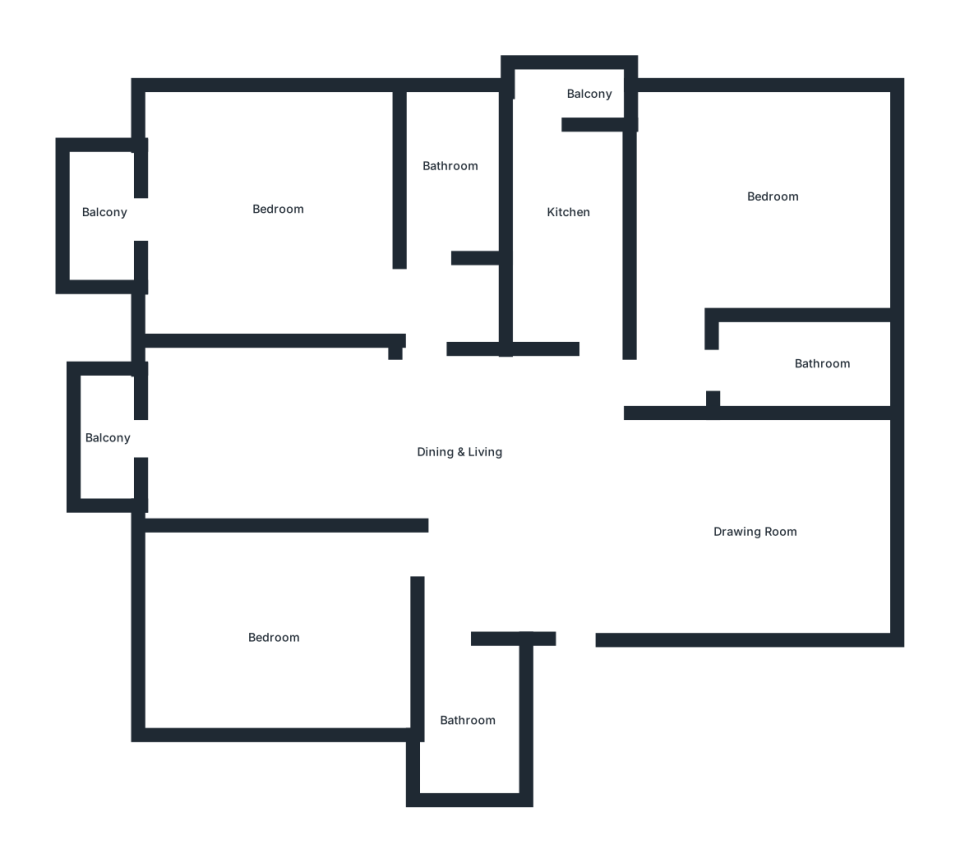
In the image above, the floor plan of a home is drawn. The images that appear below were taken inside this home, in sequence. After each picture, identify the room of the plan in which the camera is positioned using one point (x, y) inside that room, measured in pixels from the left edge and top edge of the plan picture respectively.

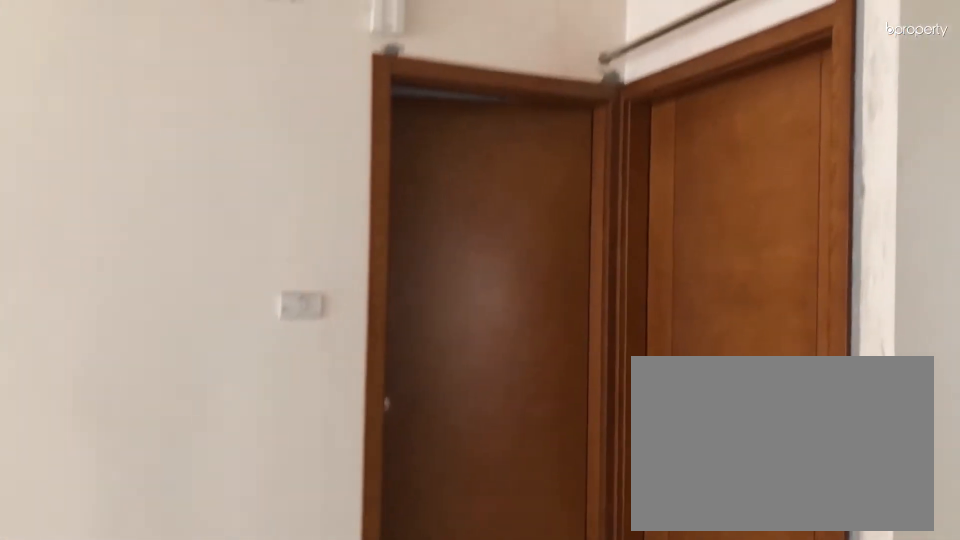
(514, 484)
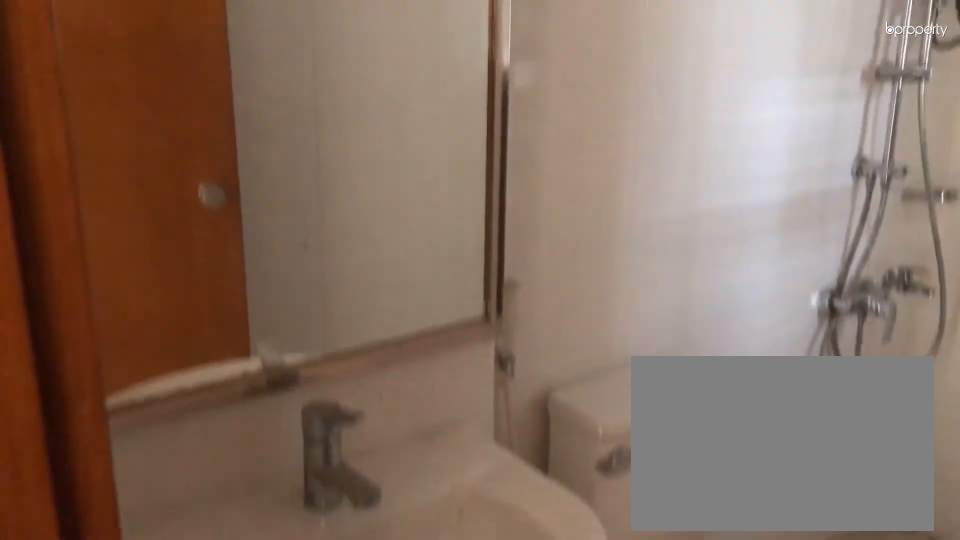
(463, 722)
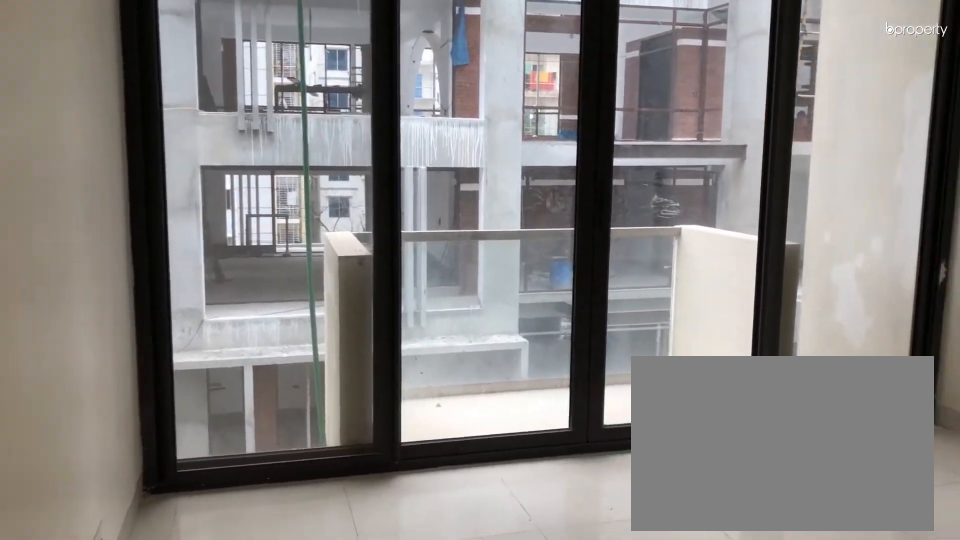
(271, 213)
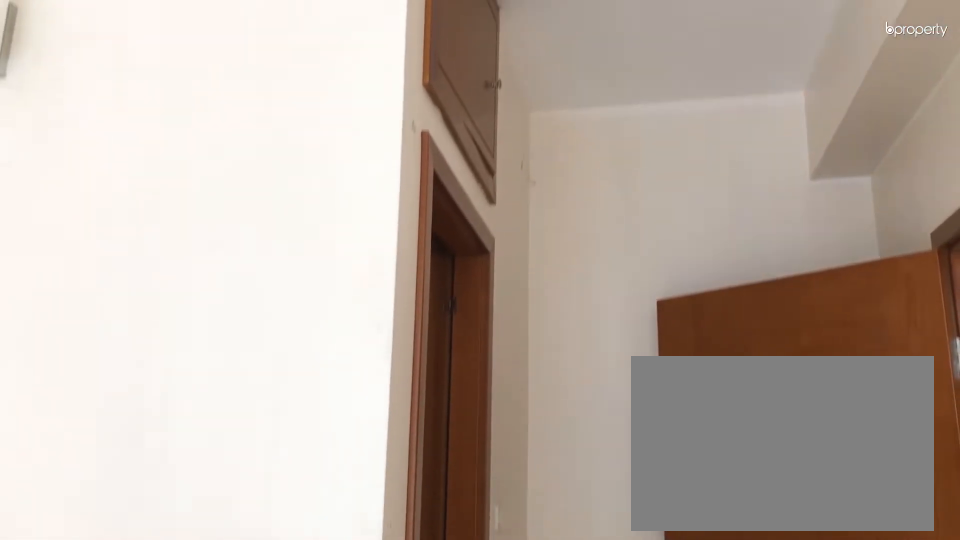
(271, 213)
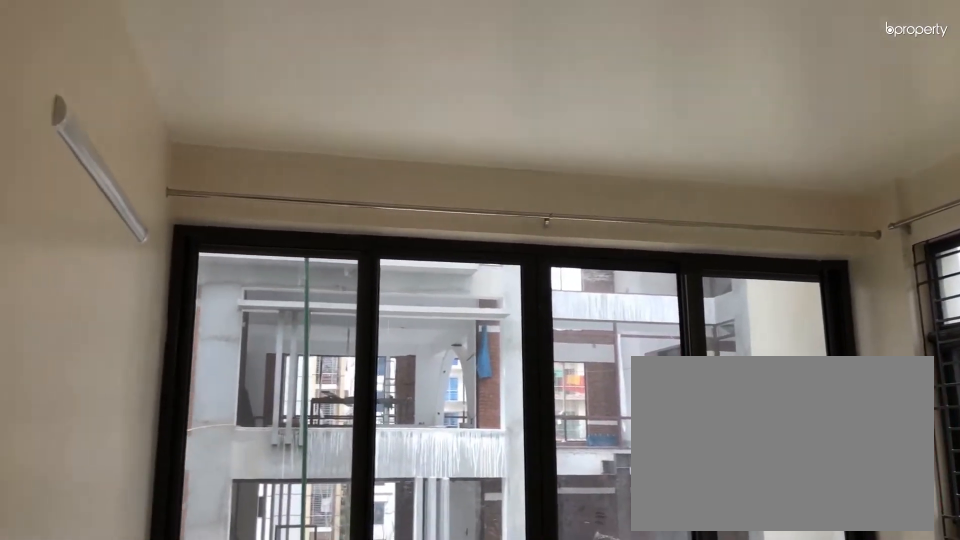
(271, 213)
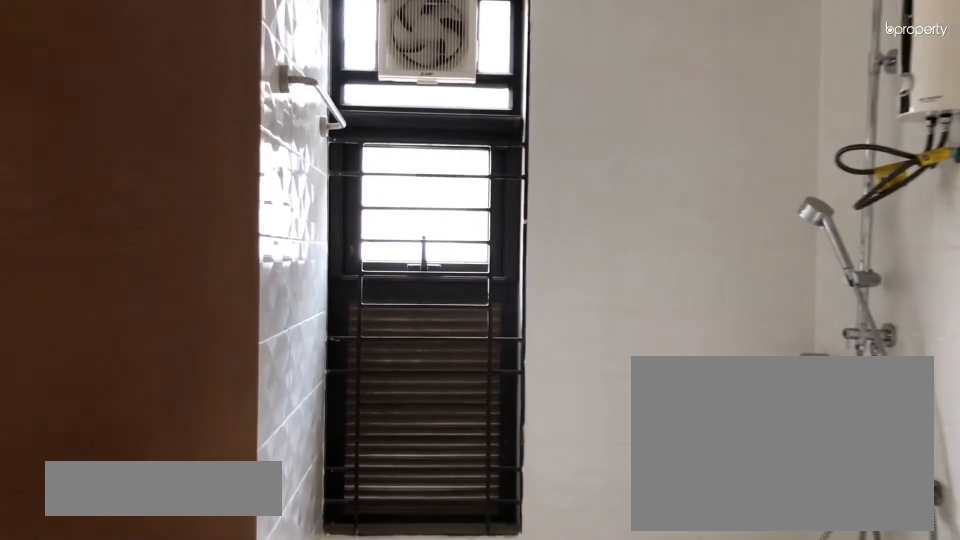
(449, 173)
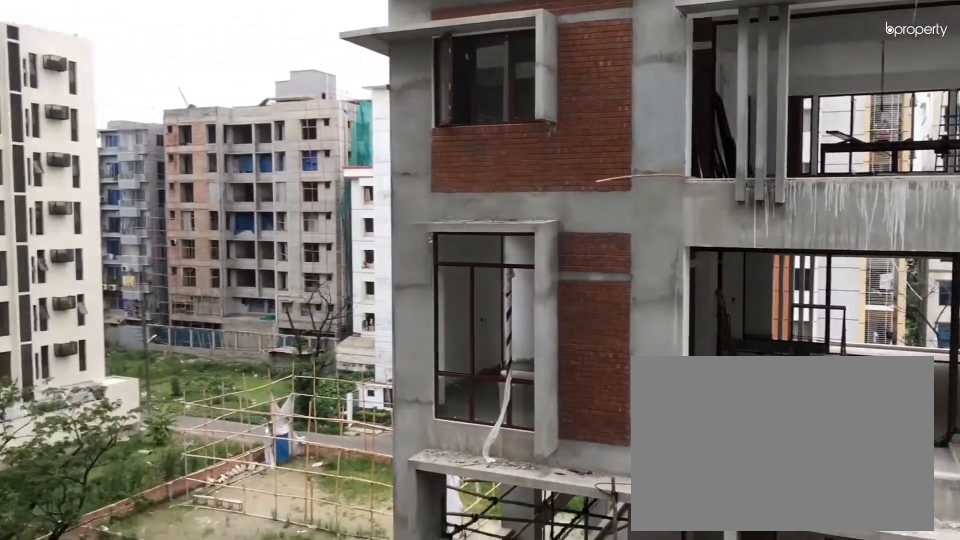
(98, 218)
